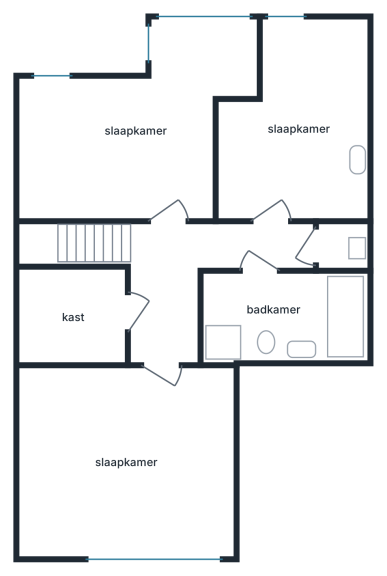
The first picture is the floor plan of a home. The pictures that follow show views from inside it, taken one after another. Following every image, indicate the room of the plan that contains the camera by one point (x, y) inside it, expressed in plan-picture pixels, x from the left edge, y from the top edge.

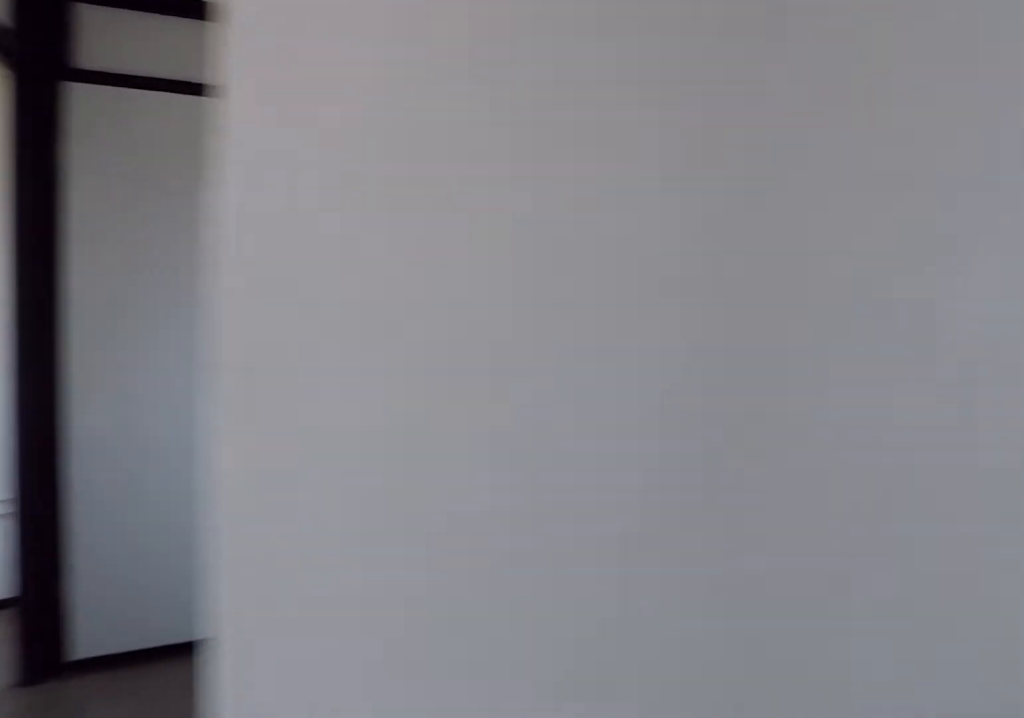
(163, 334)
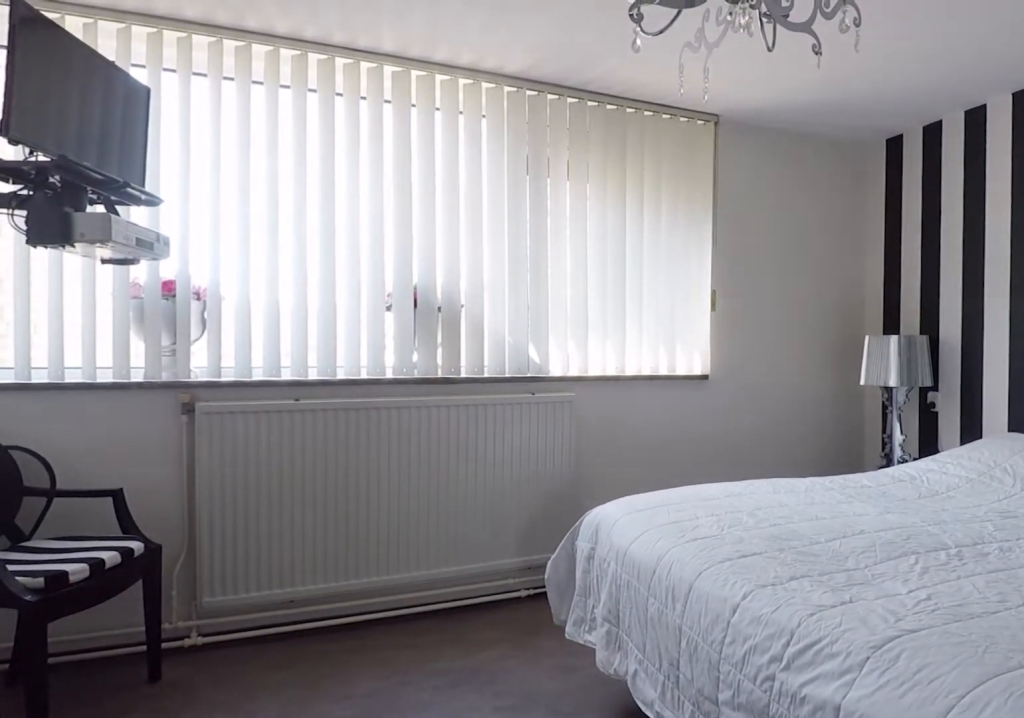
(125, 463)
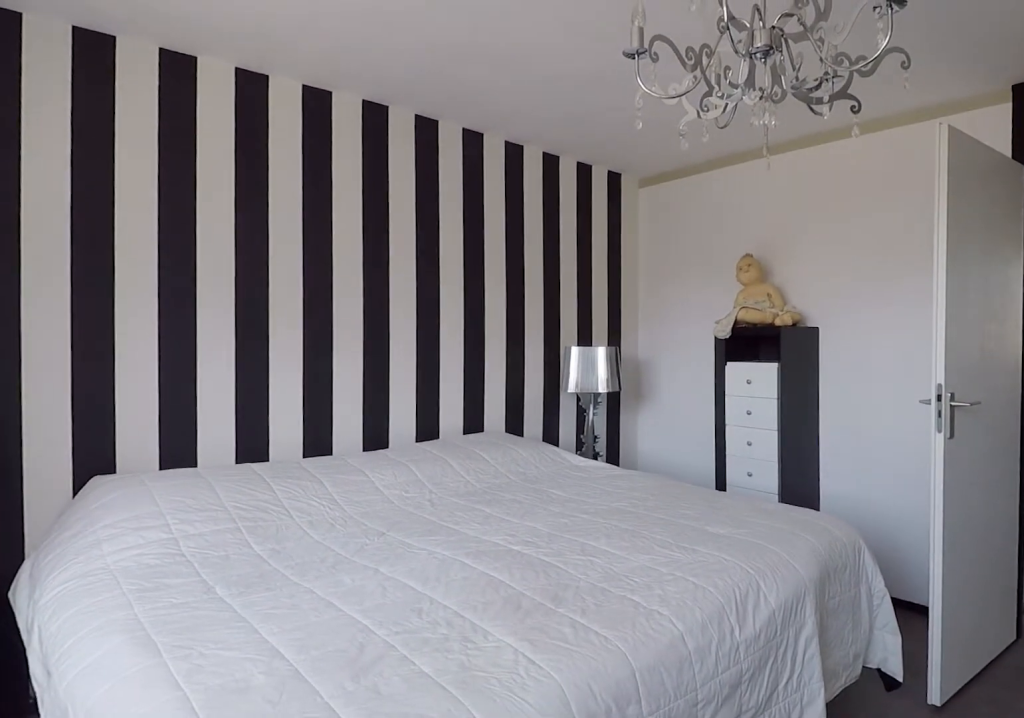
(125, 463)
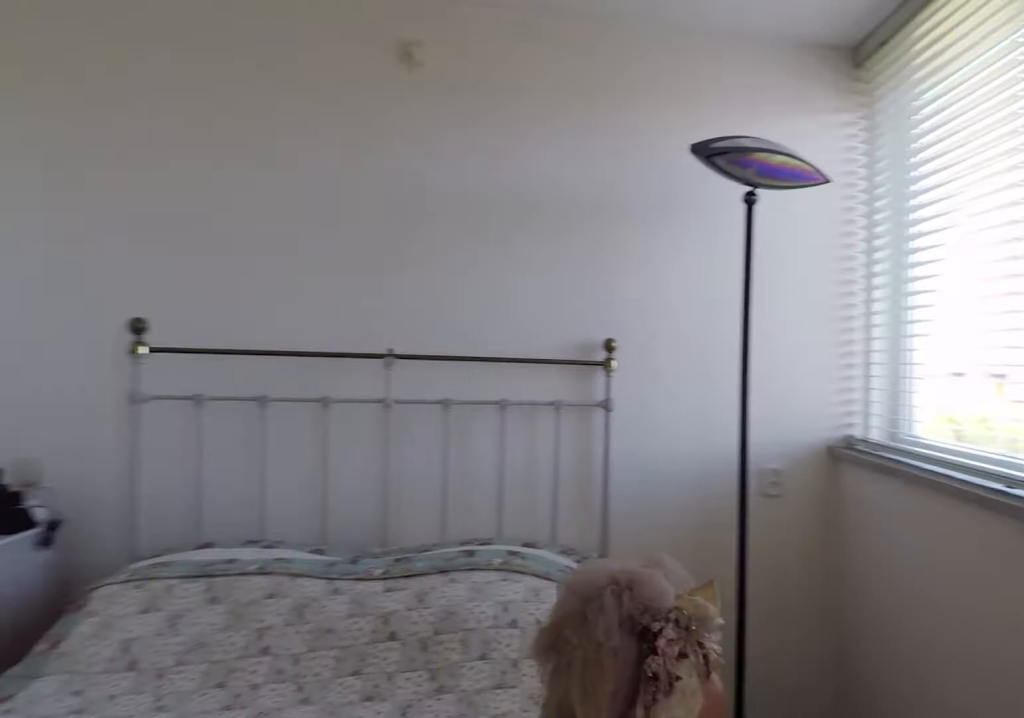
(77, 152)
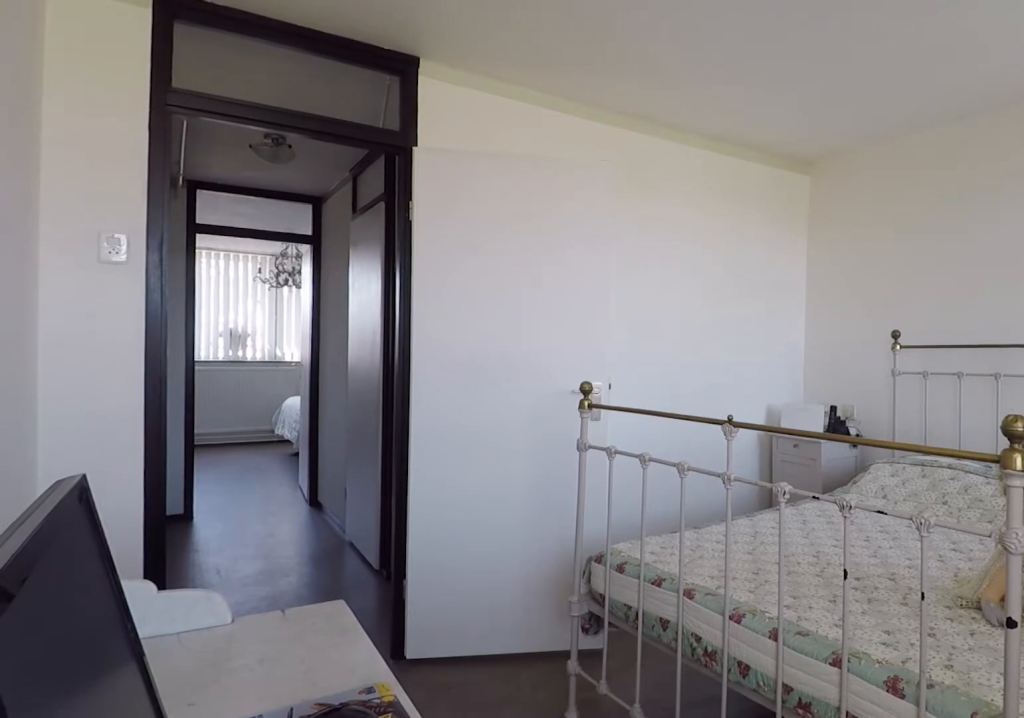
(77, 152)
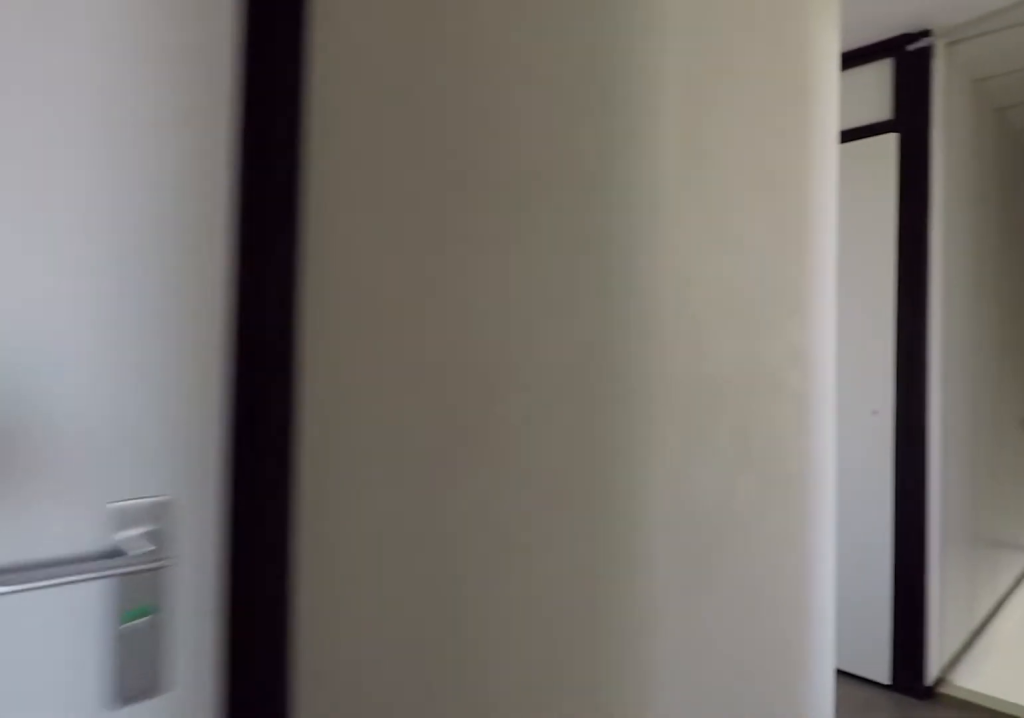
(163, 335)
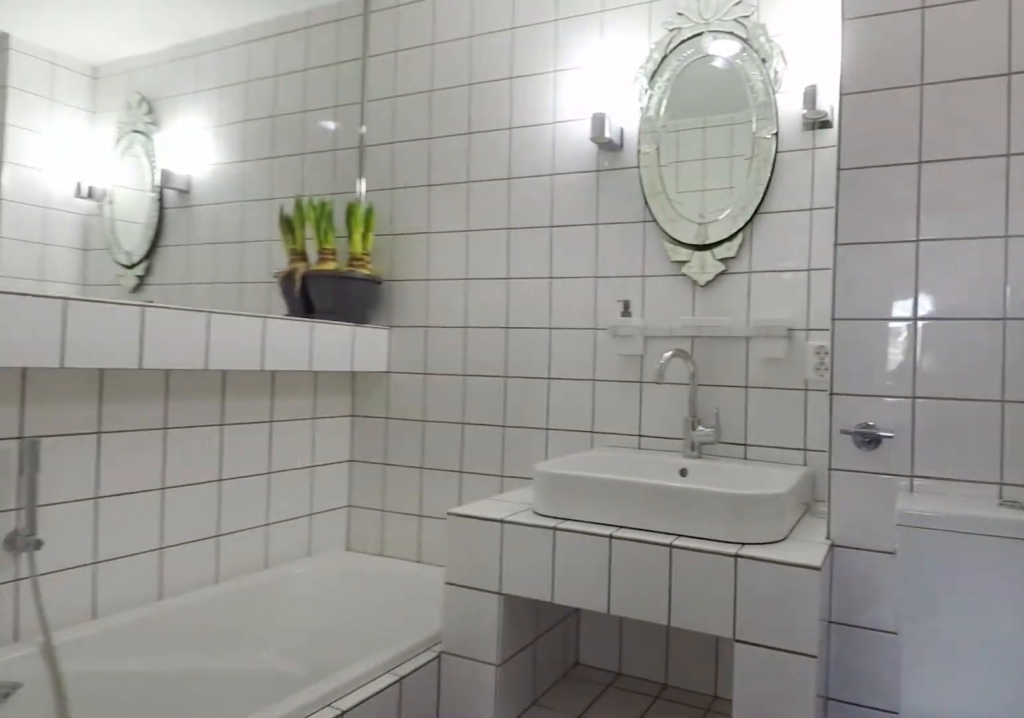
(308, 315)
